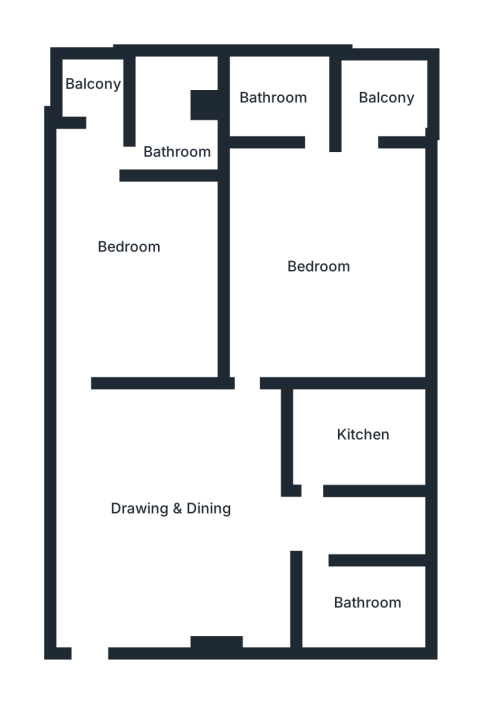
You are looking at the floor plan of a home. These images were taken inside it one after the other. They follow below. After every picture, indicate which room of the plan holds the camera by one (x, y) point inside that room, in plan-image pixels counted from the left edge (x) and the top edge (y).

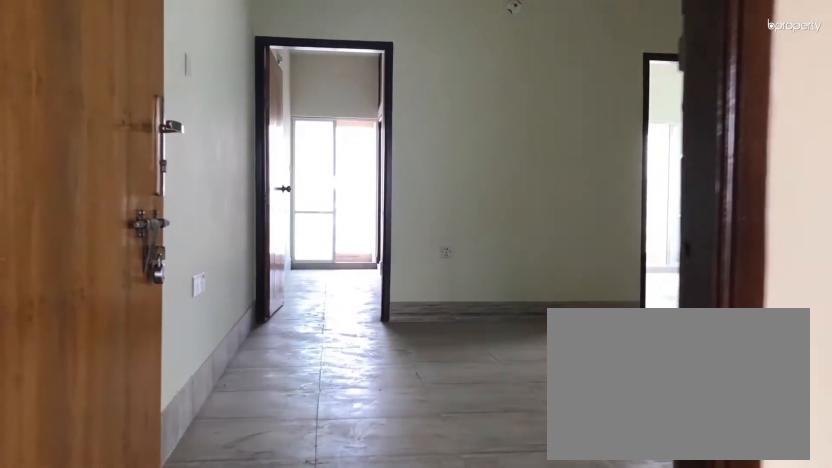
(106, 612)
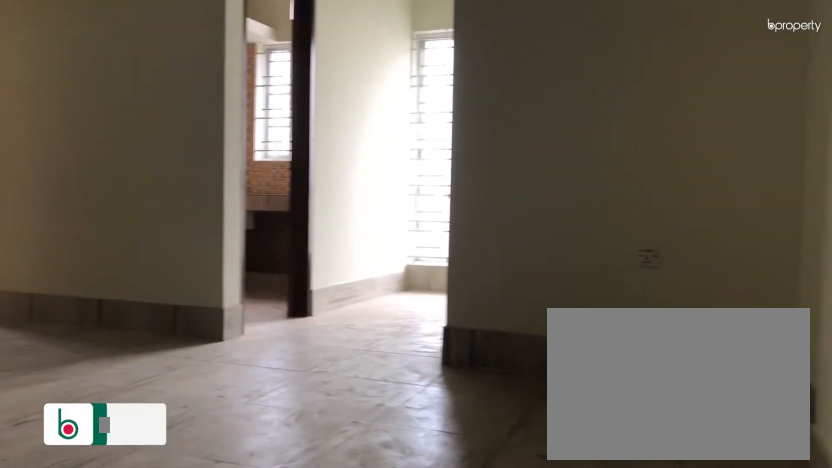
(170, 493)
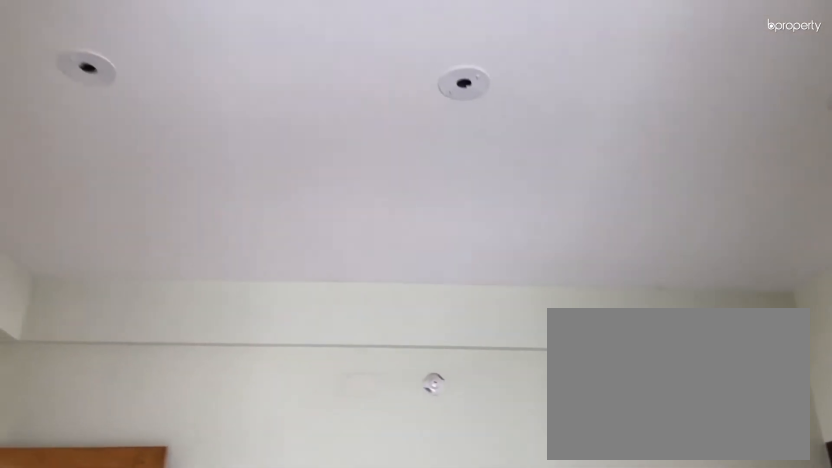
(170, 493)
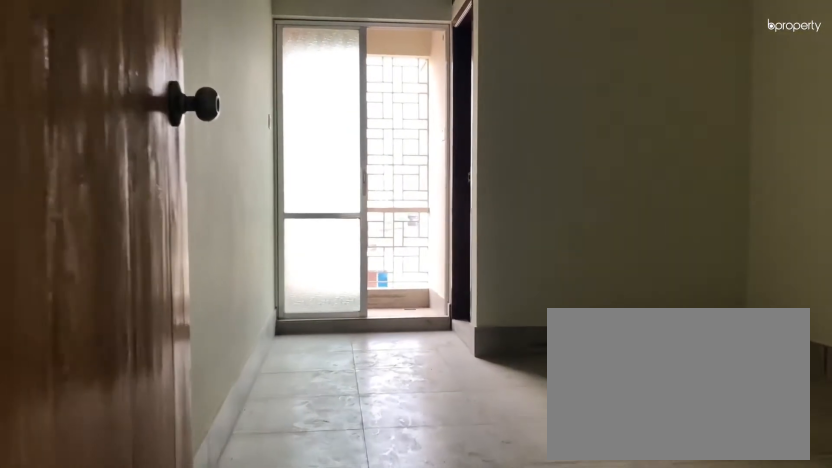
(88, 399)
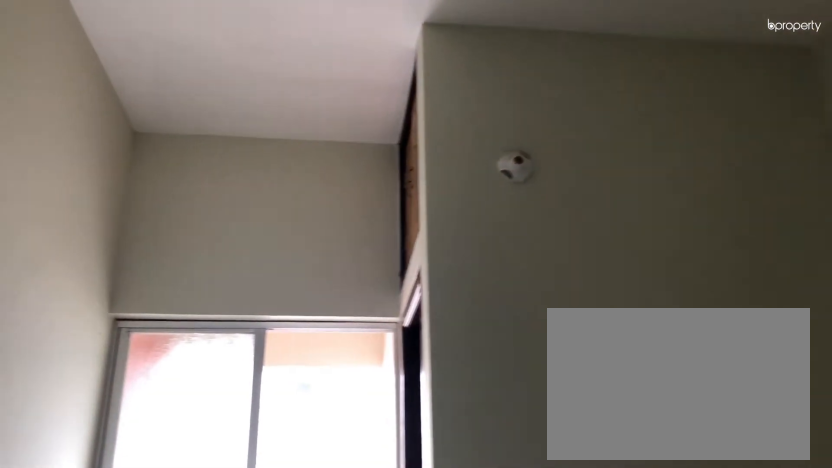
(125, 238)
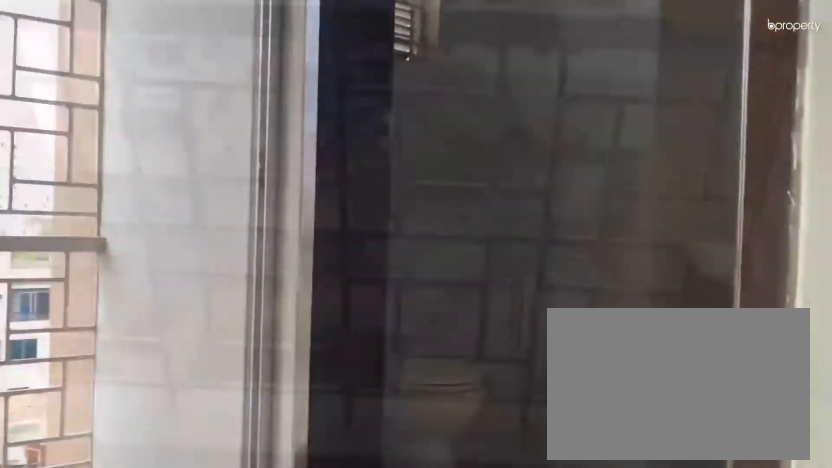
(99, 97)
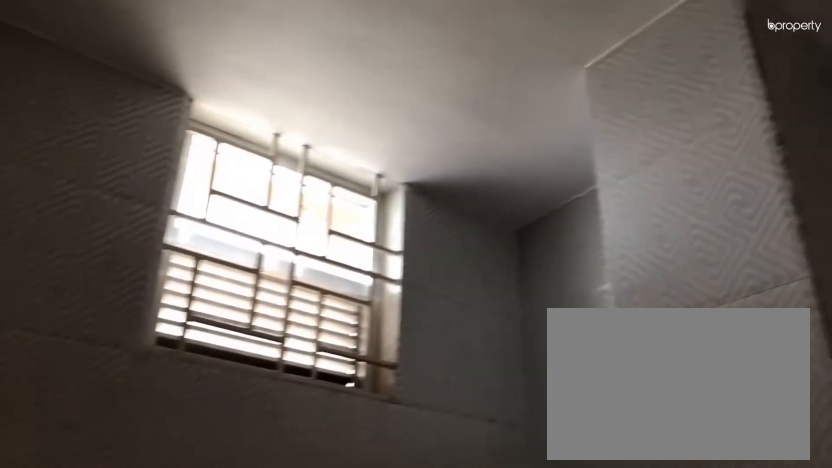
(172, 111)
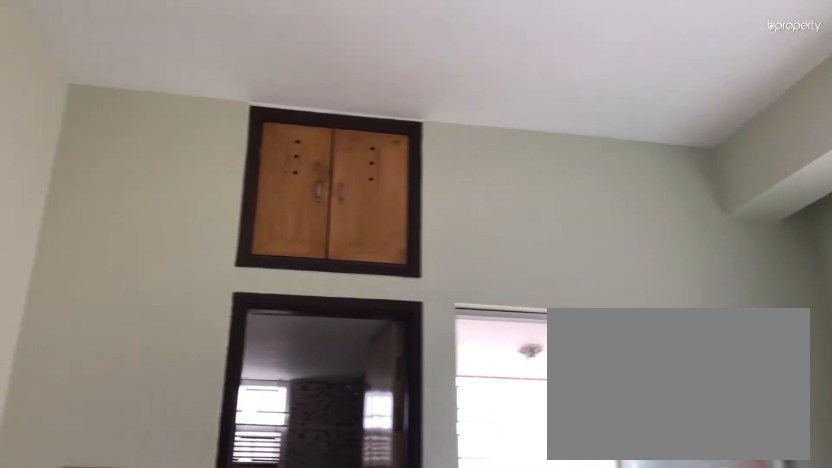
(334, 232)
